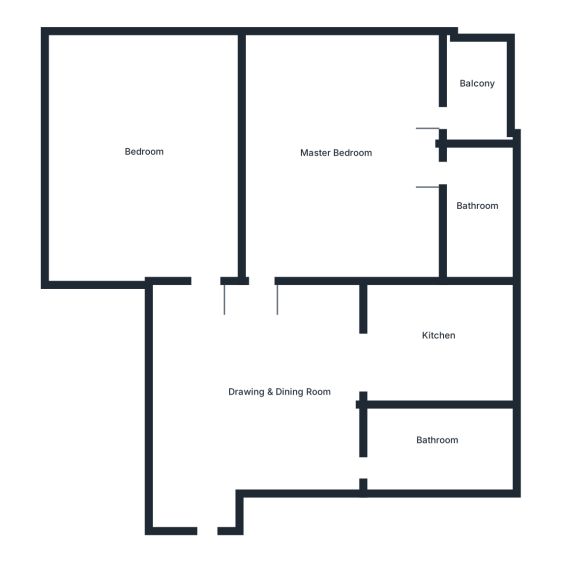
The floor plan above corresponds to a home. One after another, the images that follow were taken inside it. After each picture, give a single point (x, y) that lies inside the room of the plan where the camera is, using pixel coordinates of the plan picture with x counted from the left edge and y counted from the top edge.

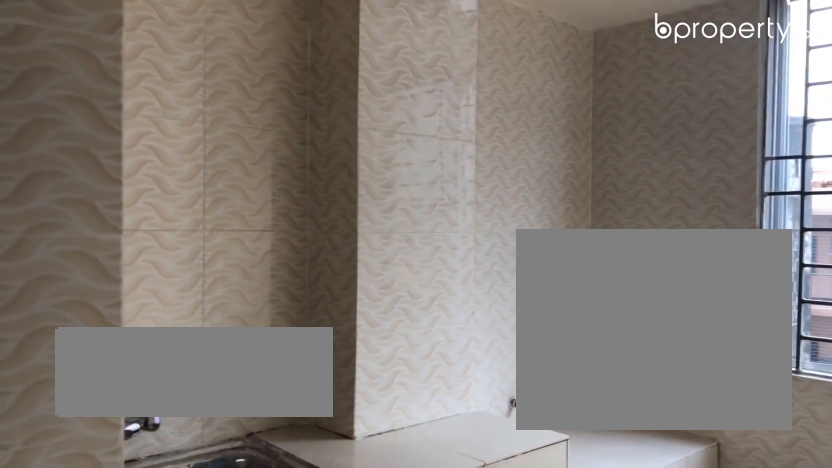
(443, 336)
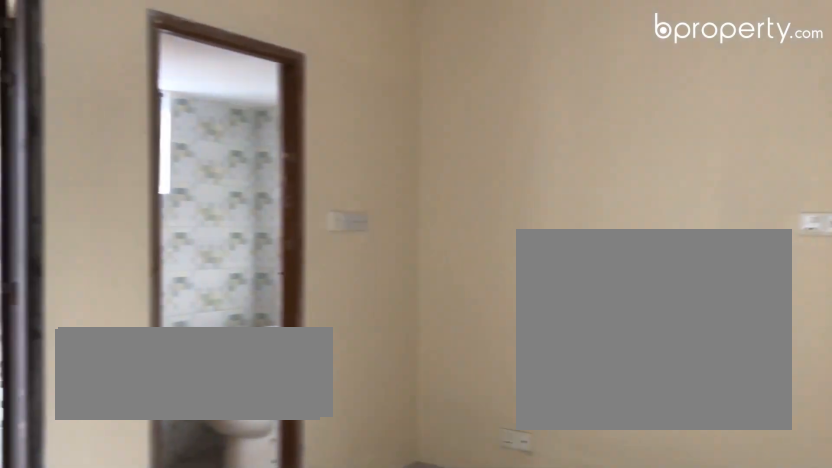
(327, 153)
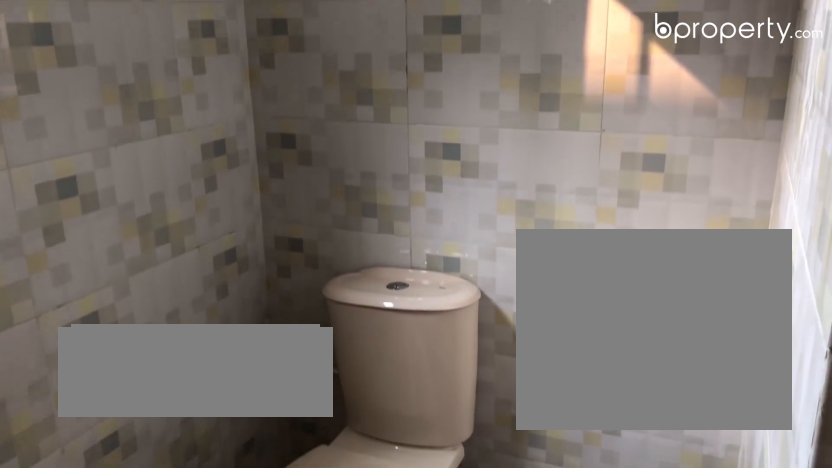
(477, 195)
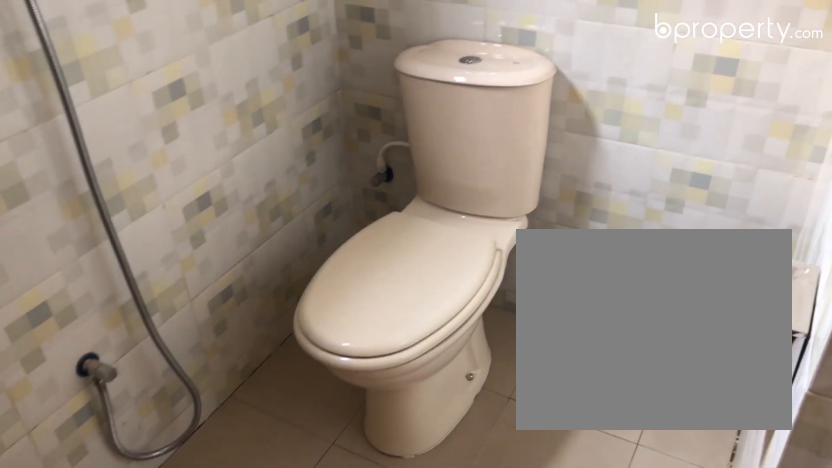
(477, 195)
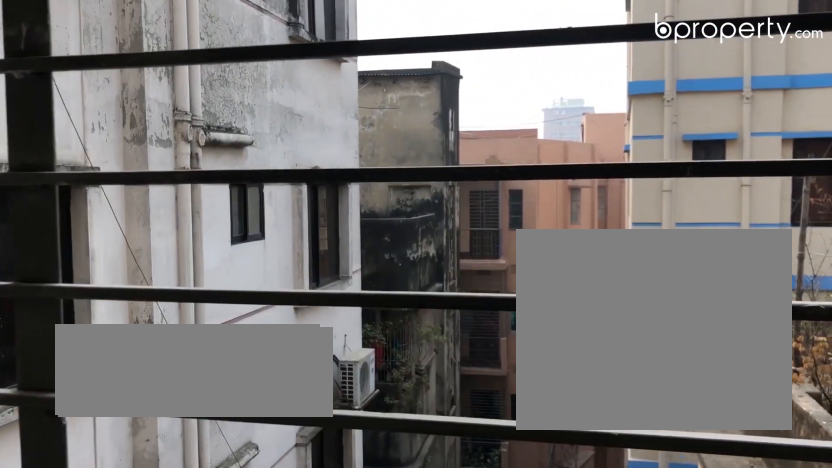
(481, 92)
